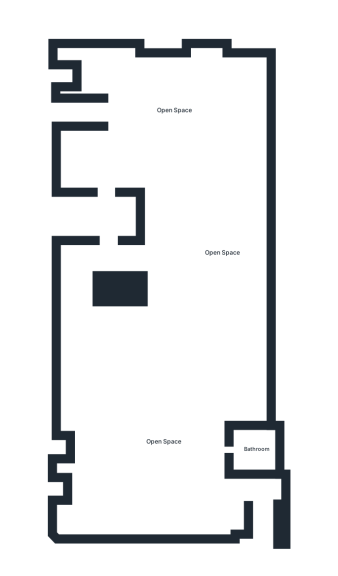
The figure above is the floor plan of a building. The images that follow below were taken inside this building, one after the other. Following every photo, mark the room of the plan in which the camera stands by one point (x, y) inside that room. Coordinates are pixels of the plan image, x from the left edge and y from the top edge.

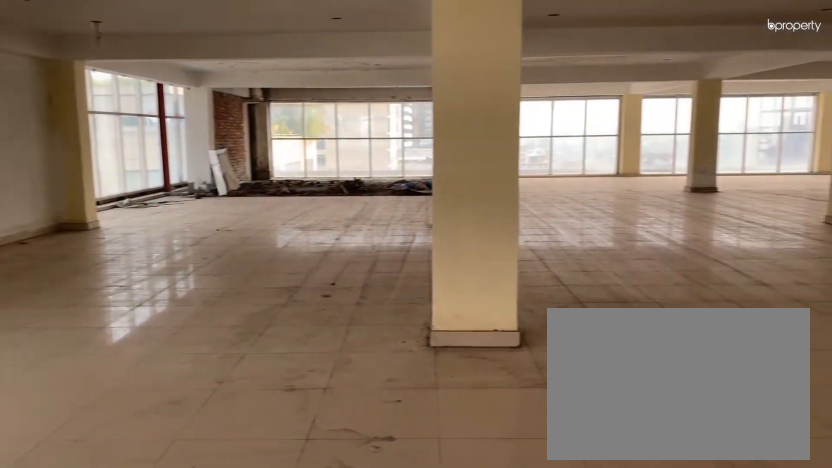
(175, 110)
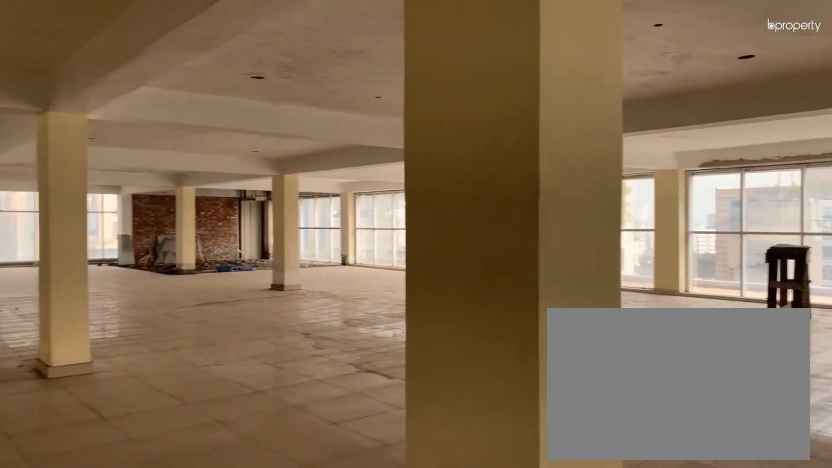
(220, 253)
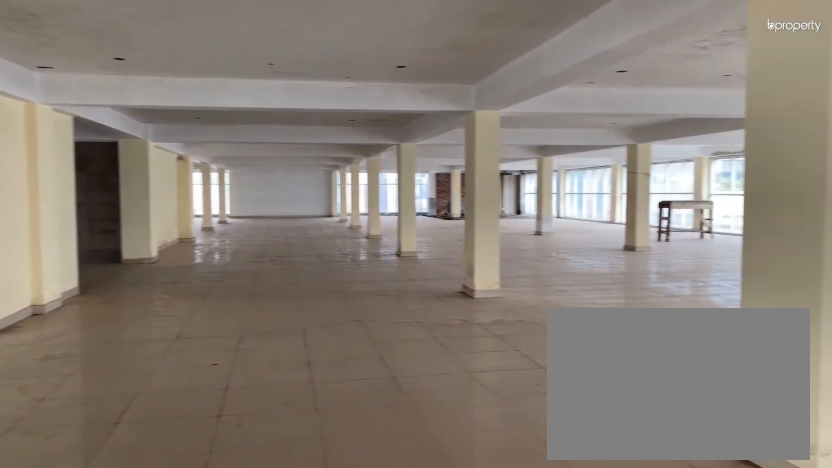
(221, 253)
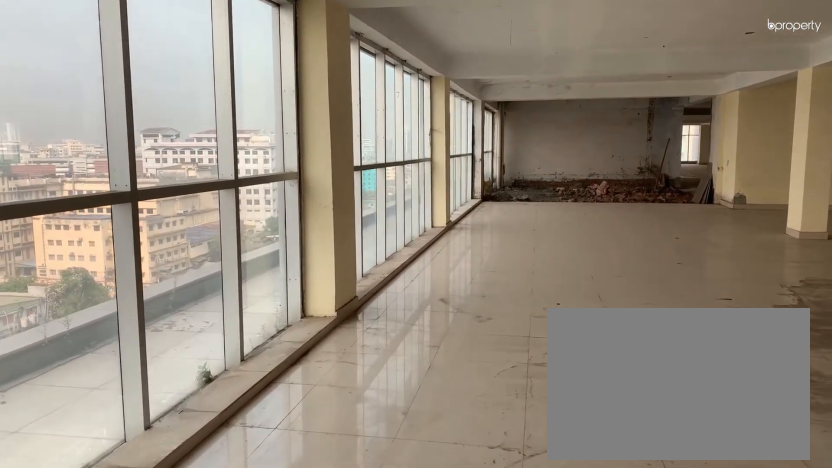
(162, 442)
